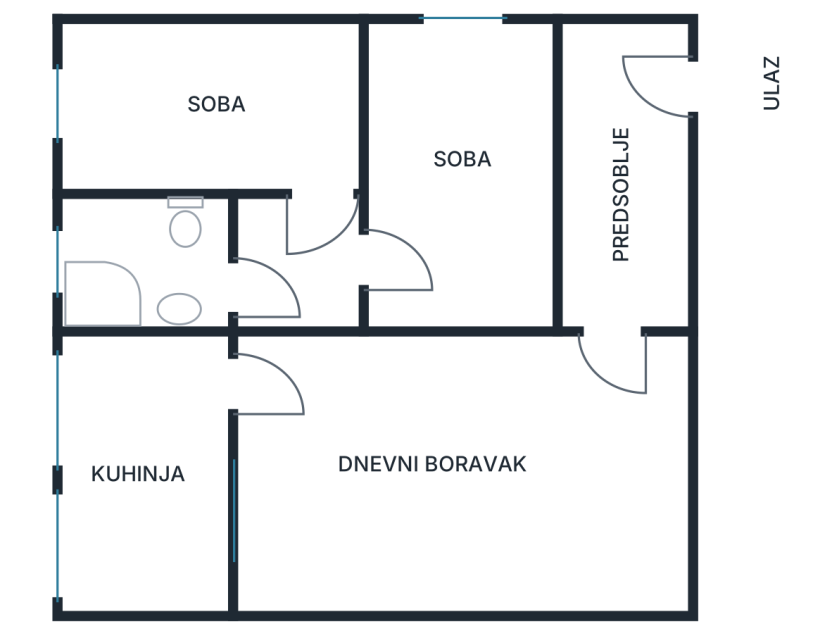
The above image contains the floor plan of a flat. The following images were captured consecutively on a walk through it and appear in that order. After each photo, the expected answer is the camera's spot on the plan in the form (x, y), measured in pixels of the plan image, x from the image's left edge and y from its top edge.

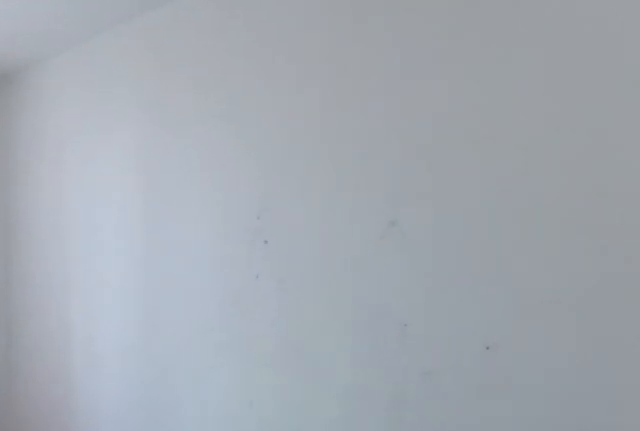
(328, 154)
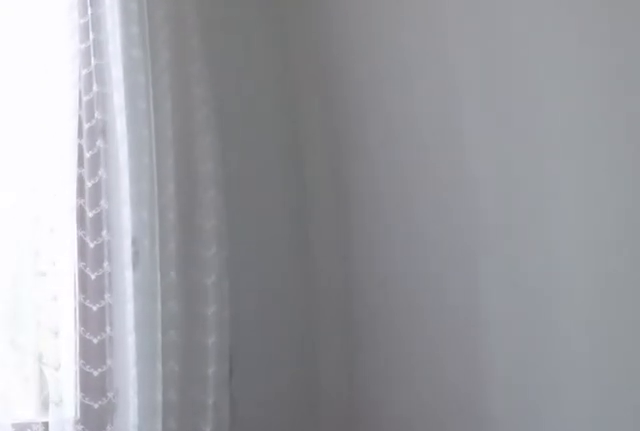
(195, 137)
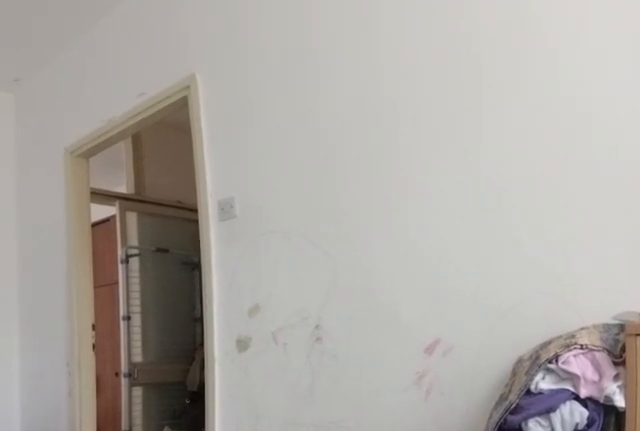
(67, 73)
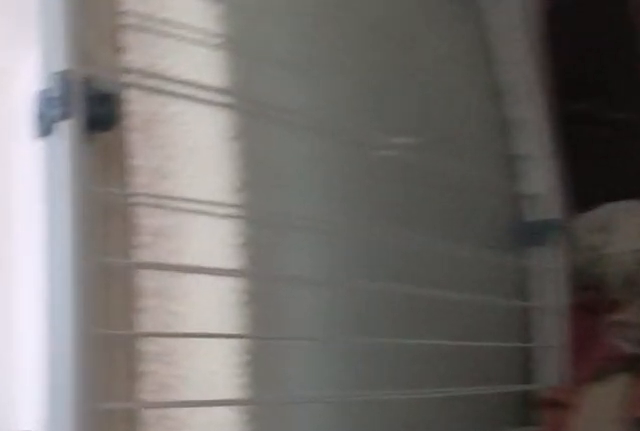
(307, 223)
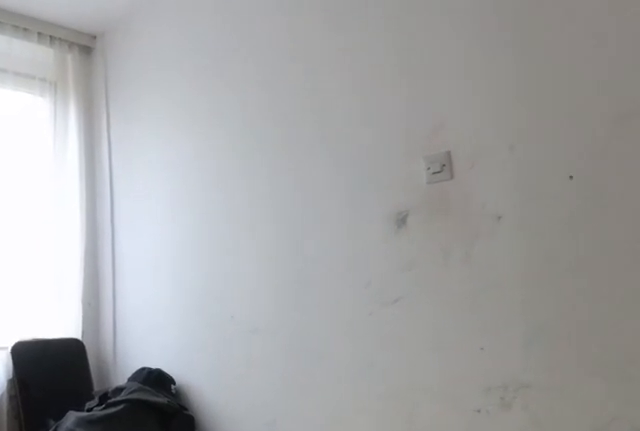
(427, 252)
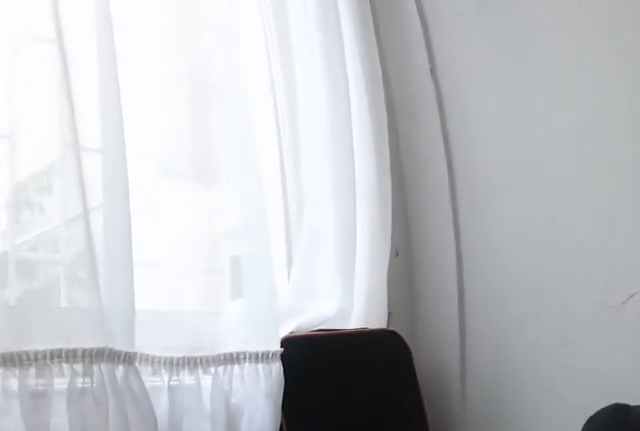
(447, 127)
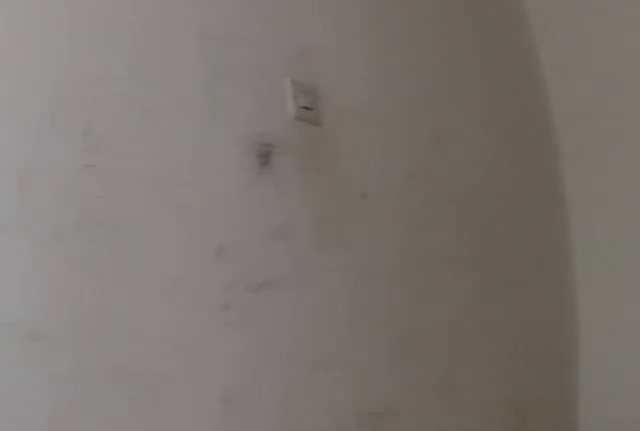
(423, 90)
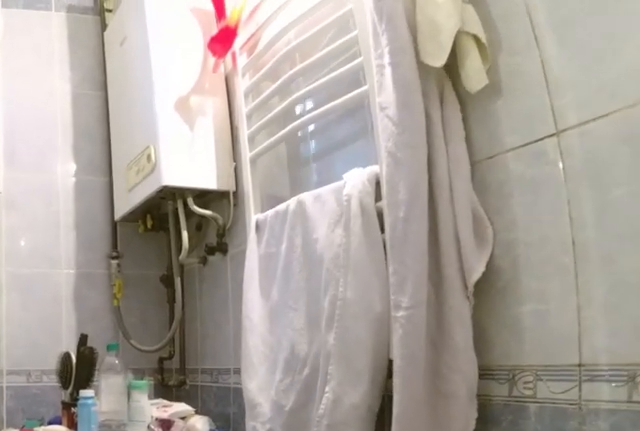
(248, 274)
